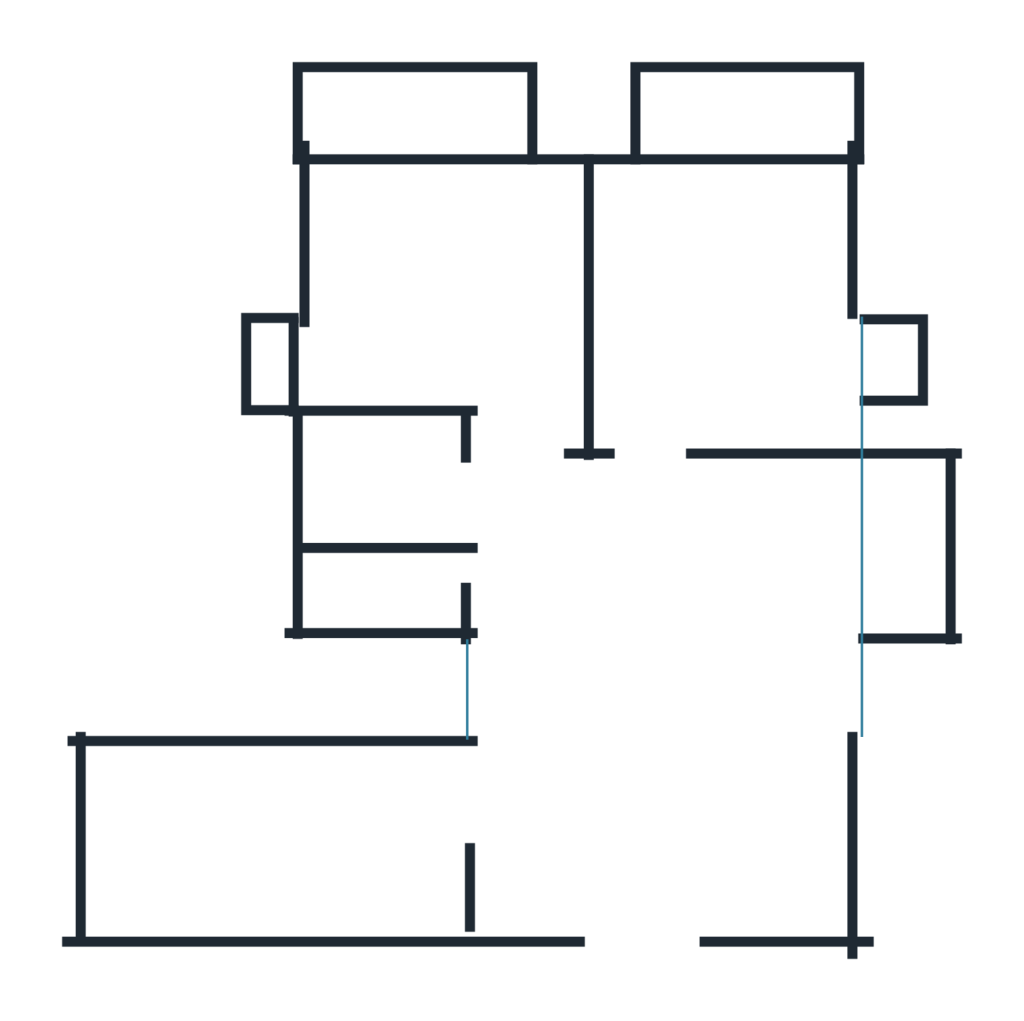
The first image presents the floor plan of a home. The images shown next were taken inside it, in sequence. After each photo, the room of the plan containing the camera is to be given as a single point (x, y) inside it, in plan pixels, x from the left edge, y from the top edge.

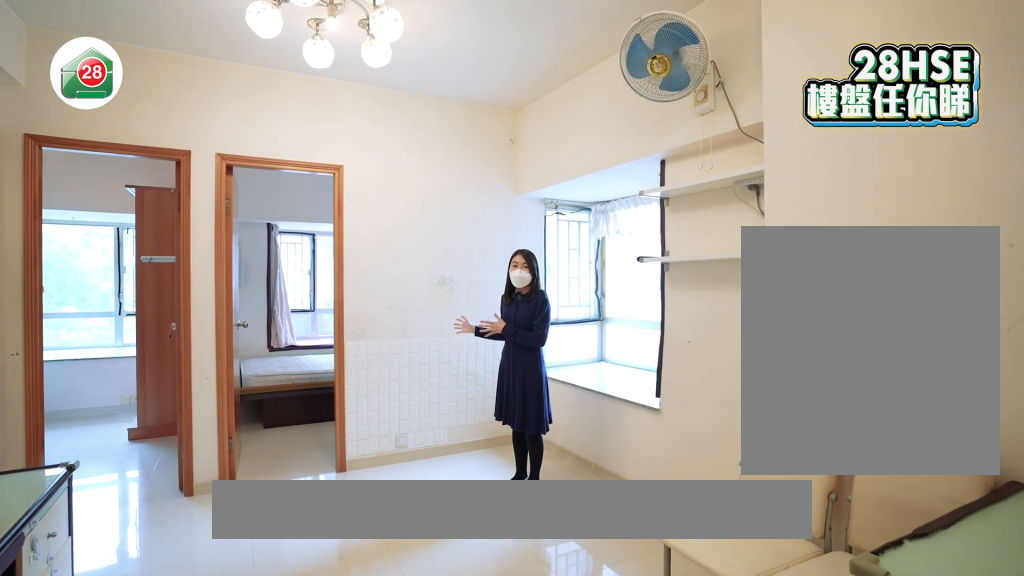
(668, 697)
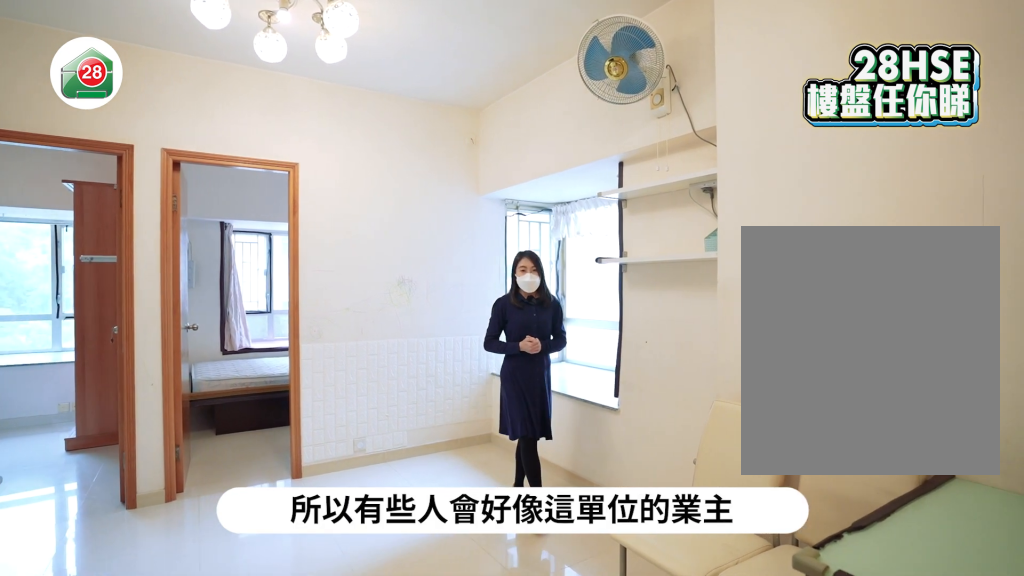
(668, 698)
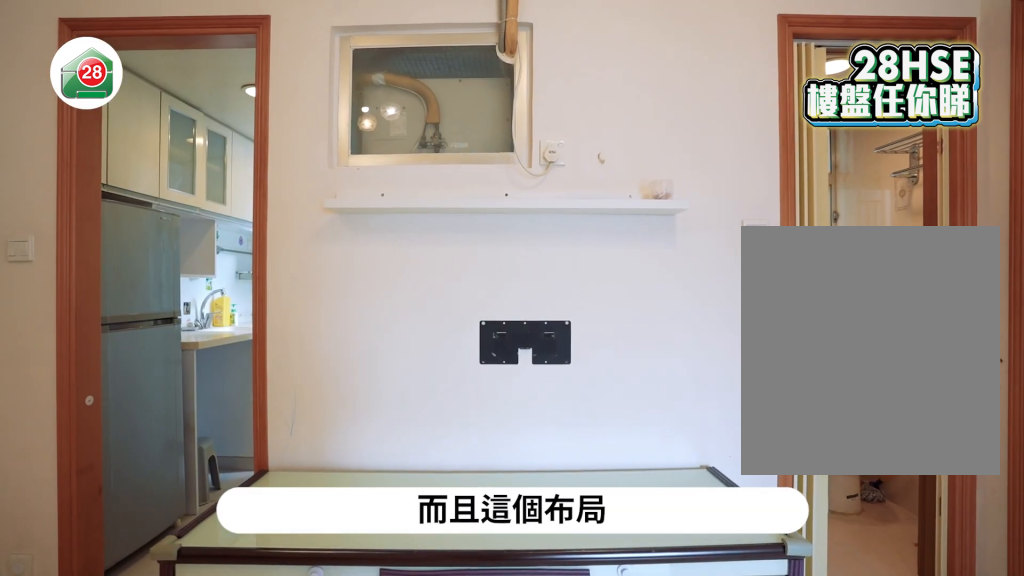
(667, 719)
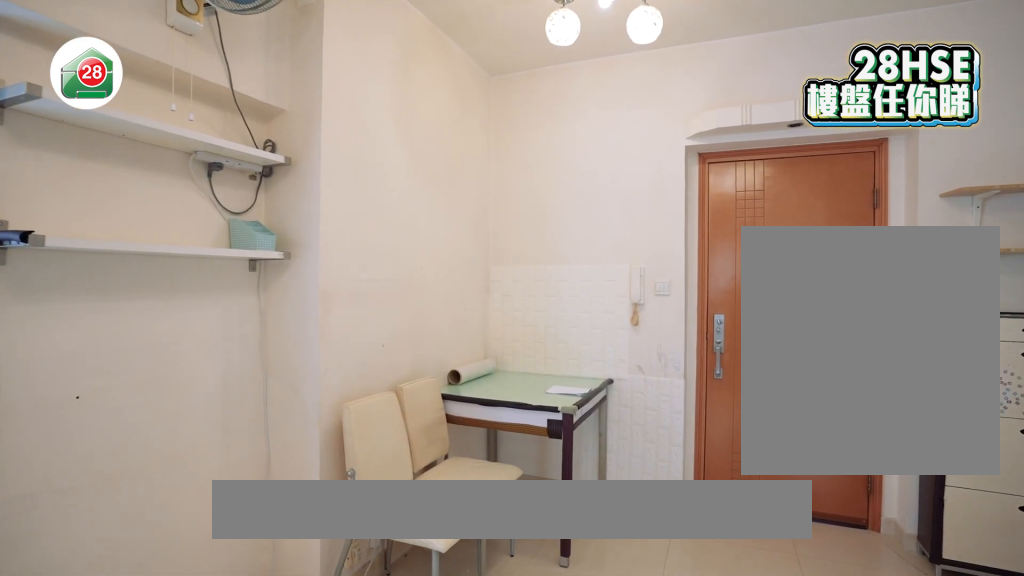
(666, 719)
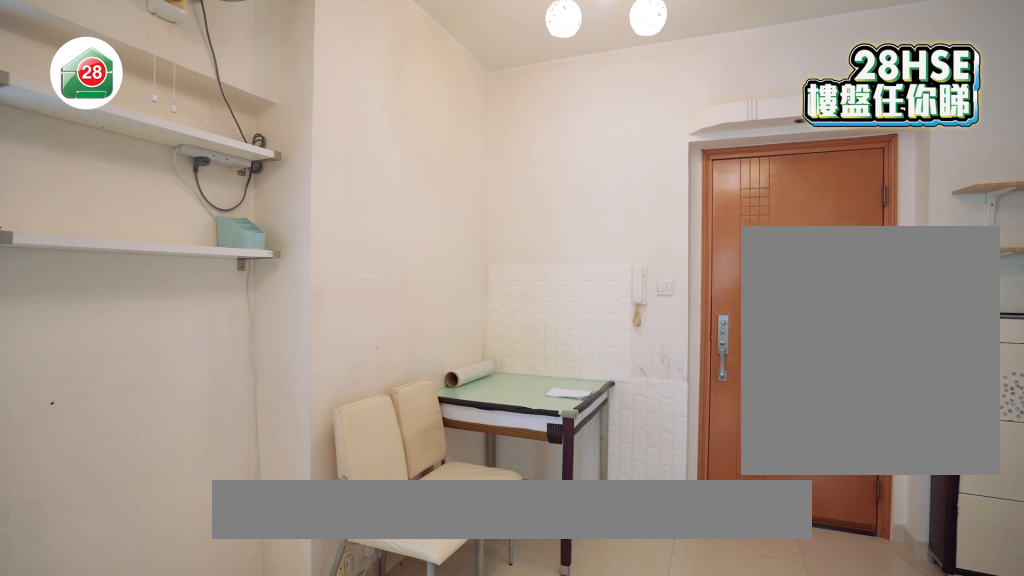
(667, 759)
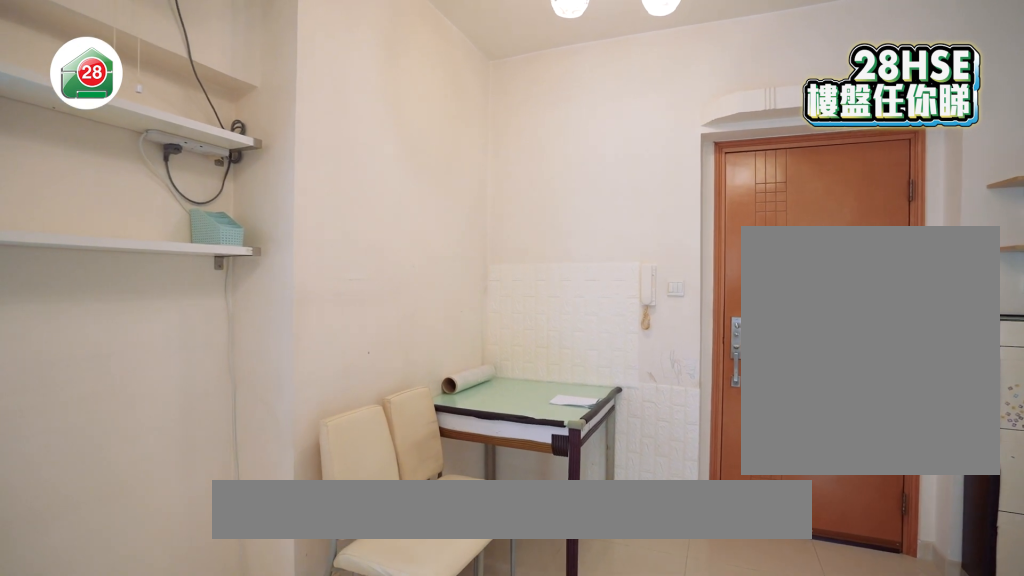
(666, 719)
